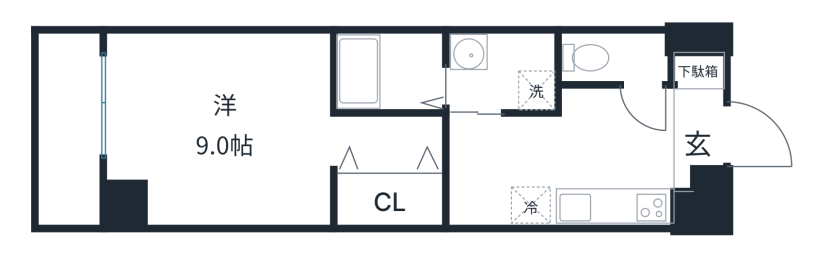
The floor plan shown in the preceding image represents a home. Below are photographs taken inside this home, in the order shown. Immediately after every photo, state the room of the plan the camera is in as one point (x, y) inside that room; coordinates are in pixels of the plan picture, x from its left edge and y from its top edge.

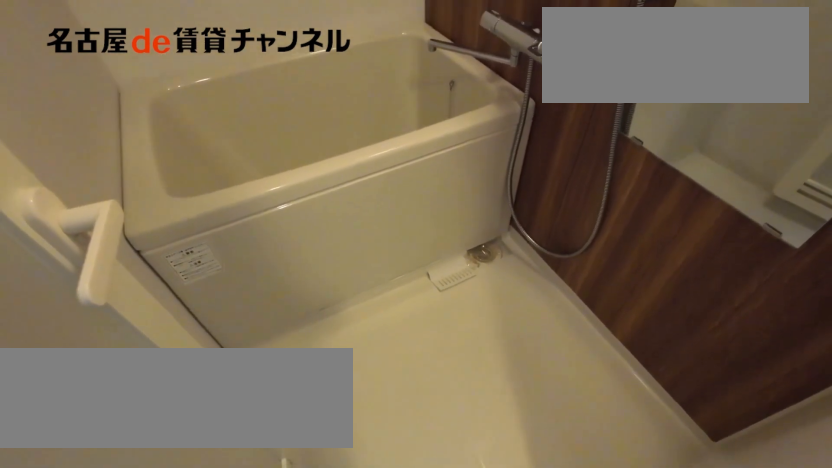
(389, 71)
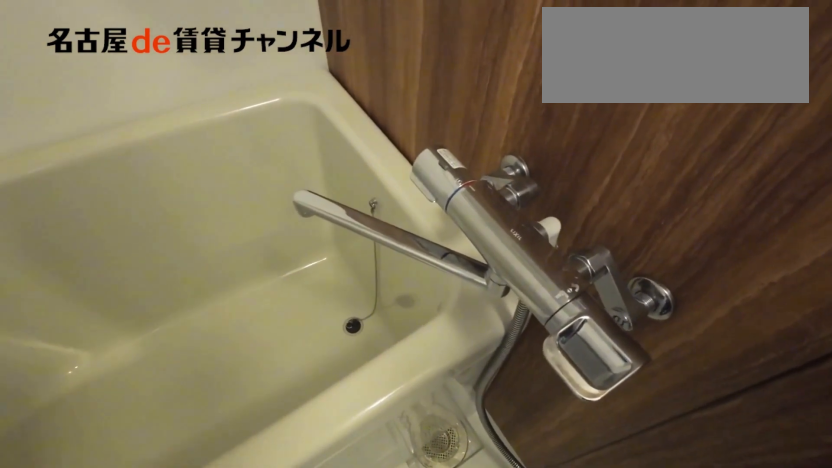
(389, 71)
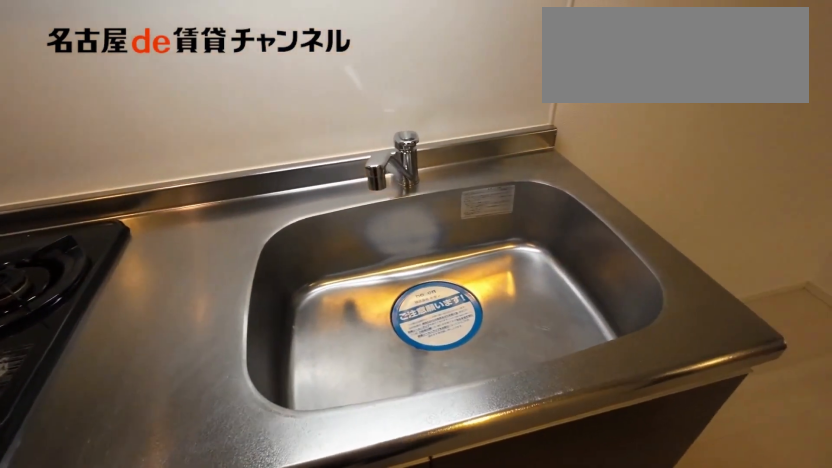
(594, 205)
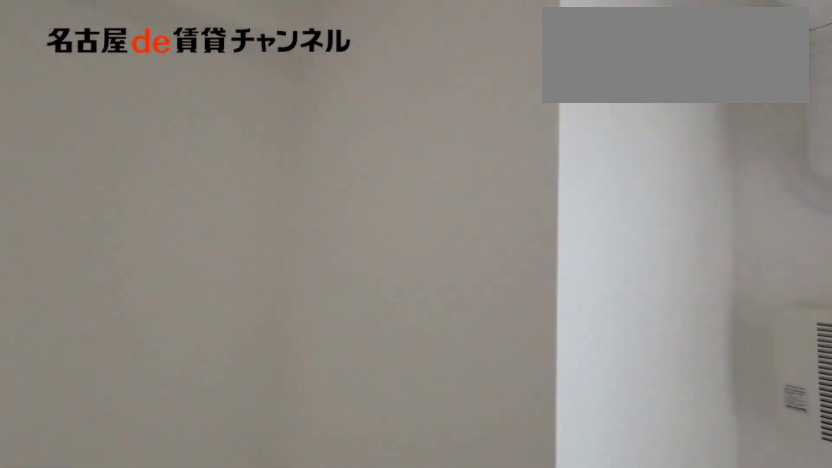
(215, 129)
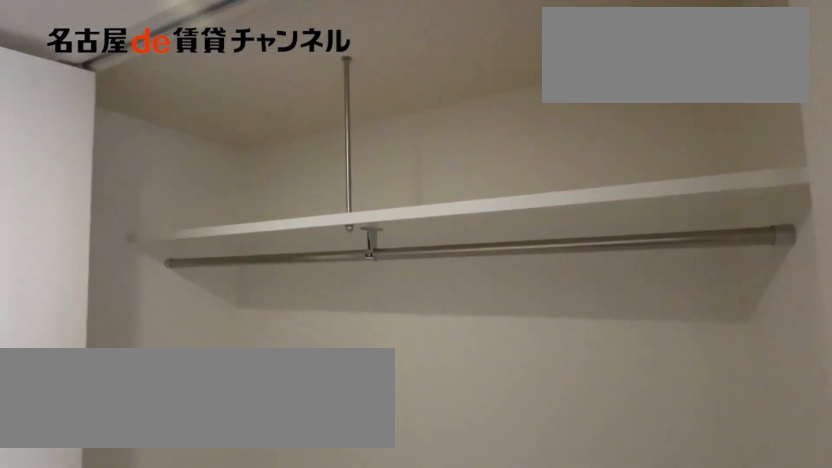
(391, 199)
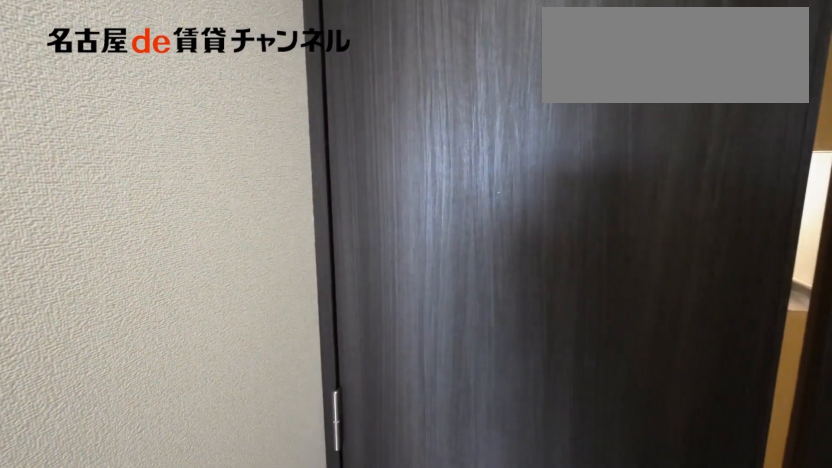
(391, 199)
